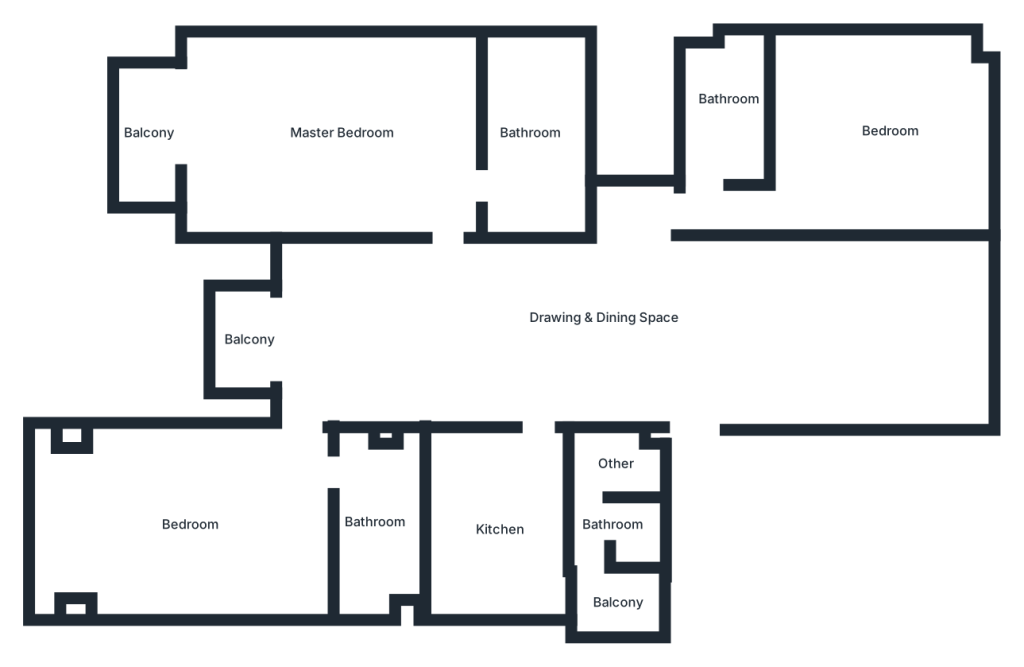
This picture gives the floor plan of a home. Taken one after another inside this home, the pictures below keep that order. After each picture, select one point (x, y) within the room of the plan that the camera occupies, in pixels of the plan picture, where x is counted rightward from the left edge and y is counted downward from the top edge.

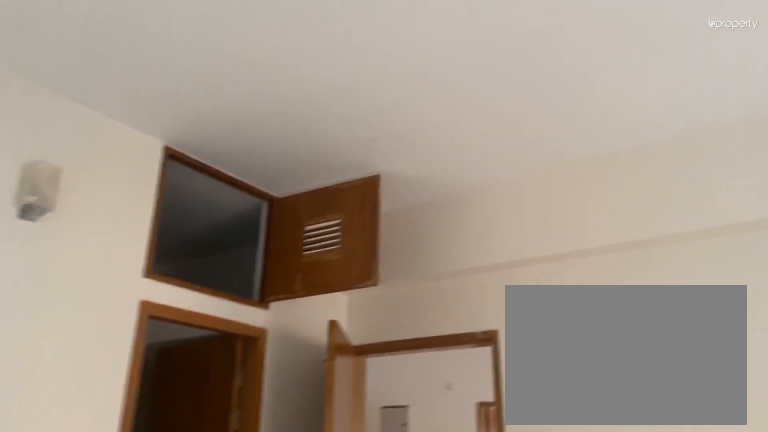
(357, 130)
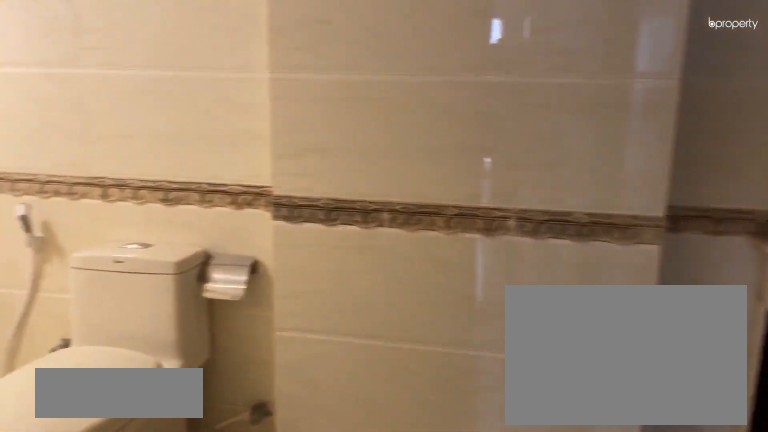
(523, 132)
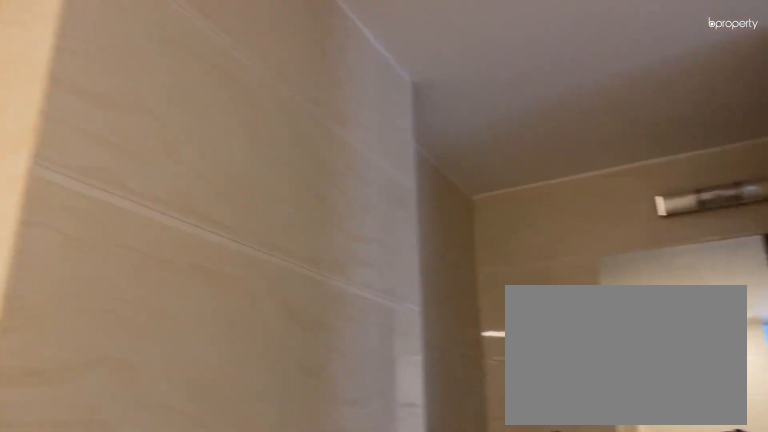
(523, 132)
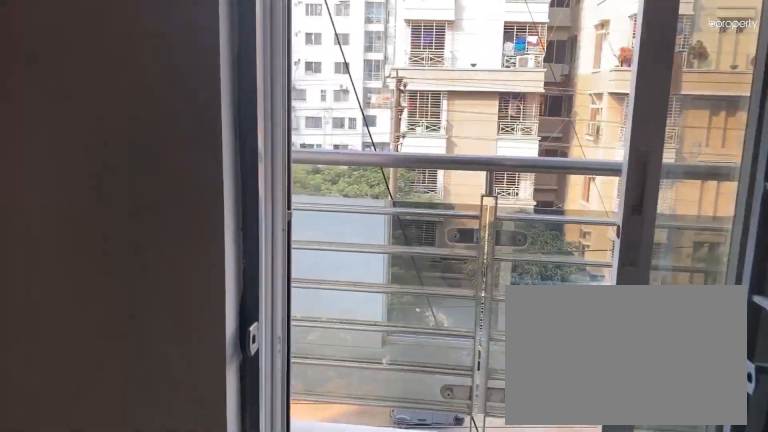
(202, 131)
